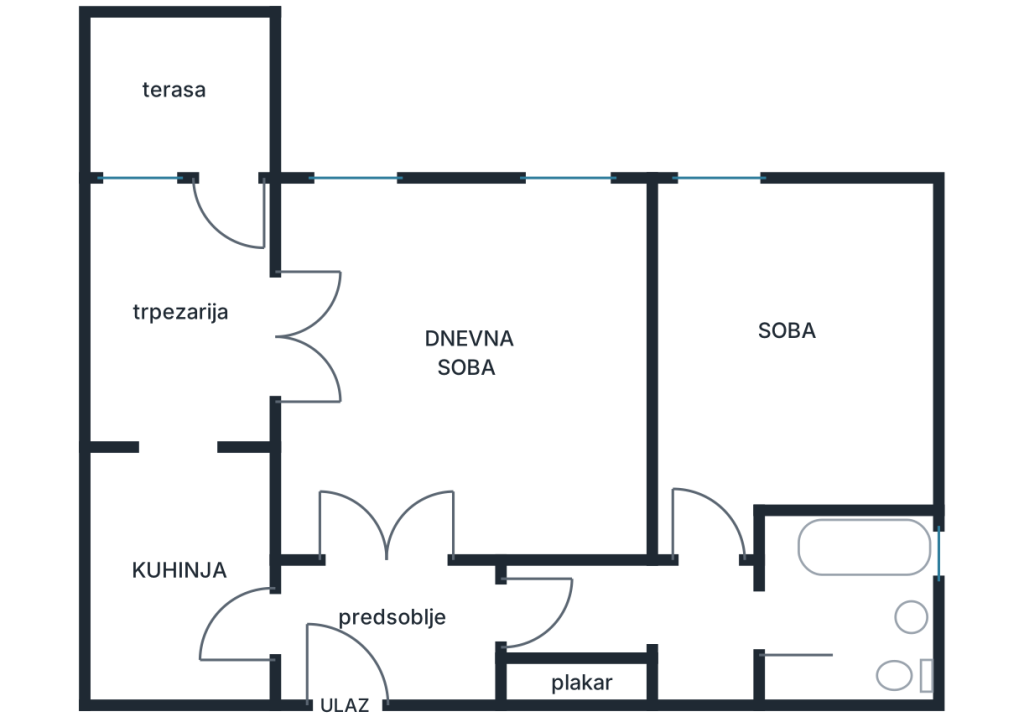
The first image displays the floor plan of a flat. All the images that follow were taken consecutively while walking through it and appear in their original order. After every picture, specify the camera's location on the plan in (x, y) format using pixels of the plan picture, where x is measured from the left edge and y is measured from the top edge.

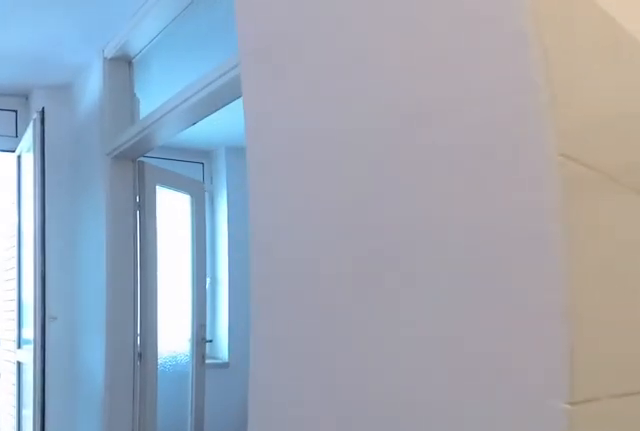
(199, 526)
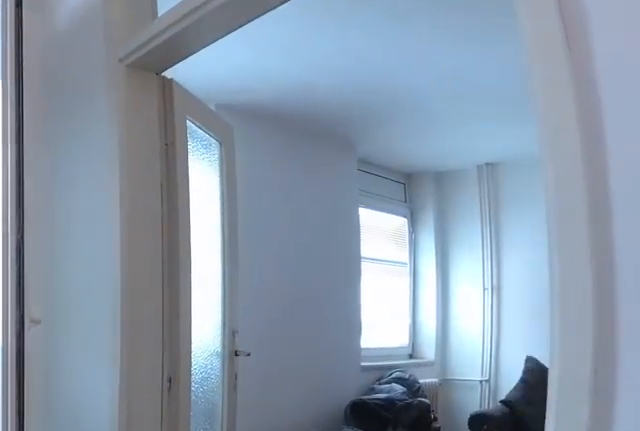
(198, 405)
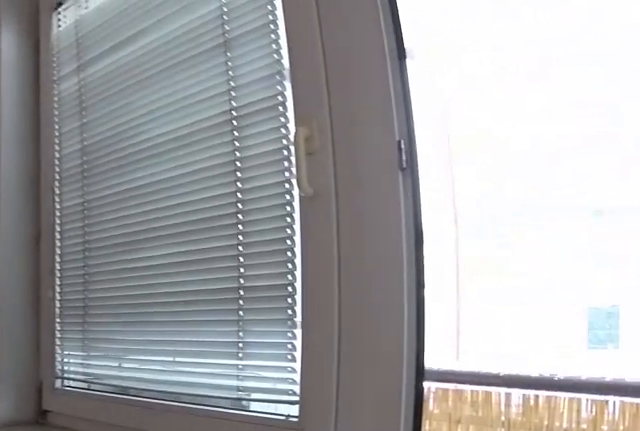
(221, 263)
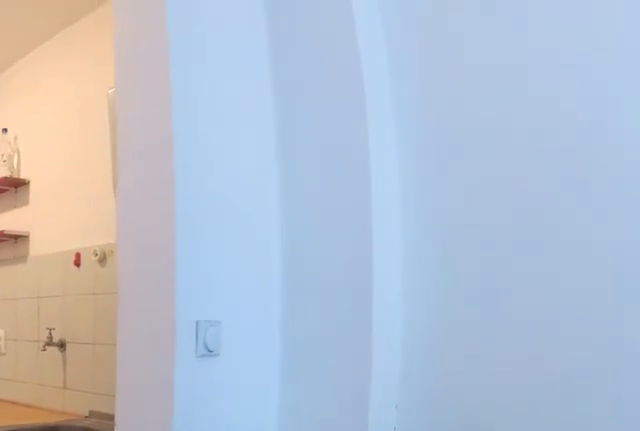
(245, 328)
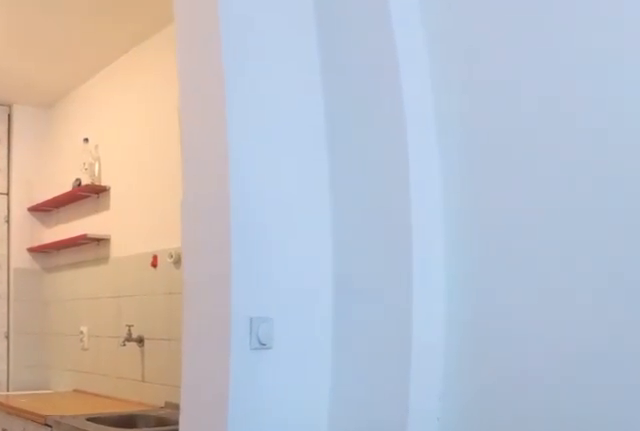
(236, 326)
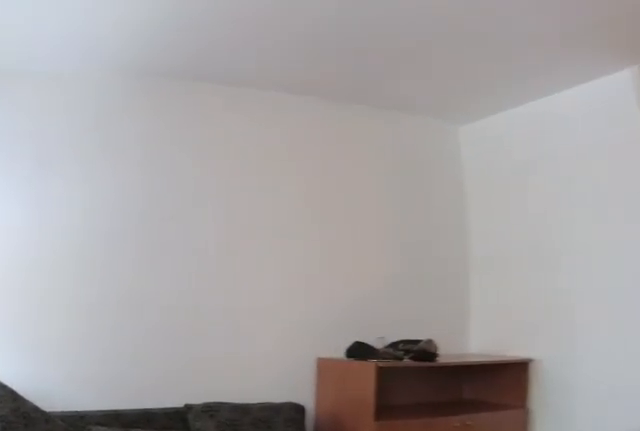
(375, 306)
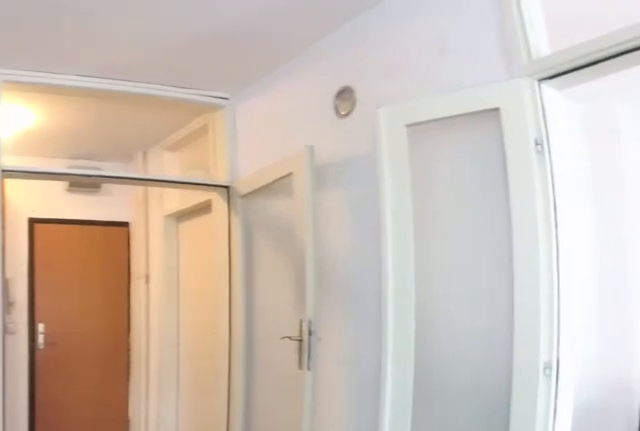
(412, 326)
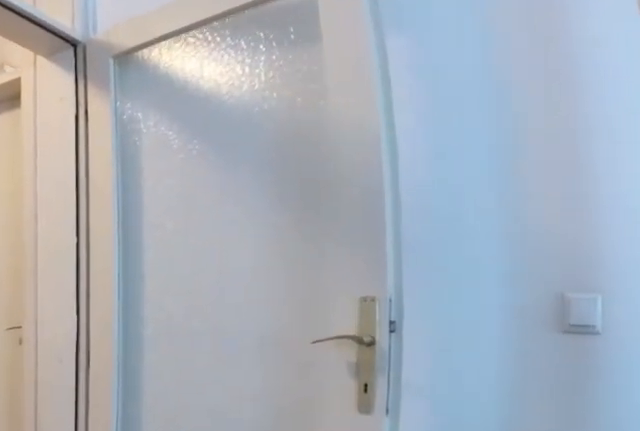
(409, 455)
